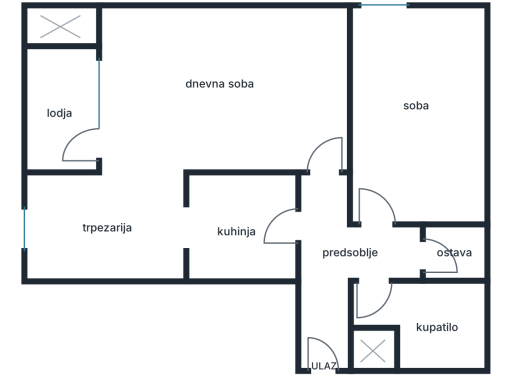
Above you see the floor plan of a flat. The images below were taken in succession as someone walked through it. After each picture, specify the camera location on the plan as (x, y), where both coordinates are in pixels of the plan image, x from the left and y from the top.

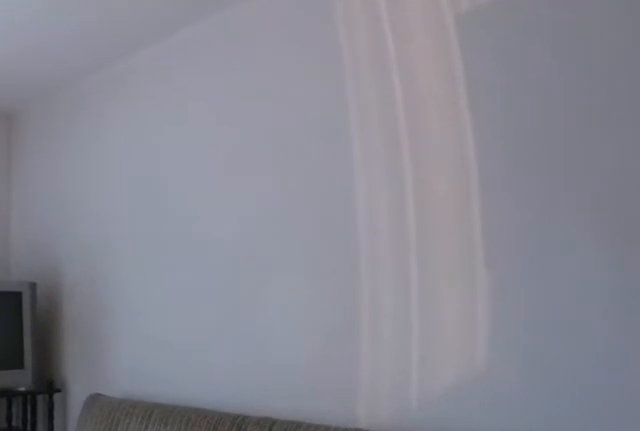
(386, 198)
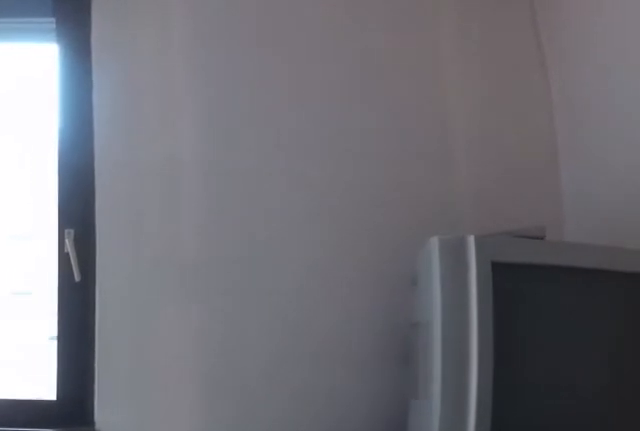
(386, 93)
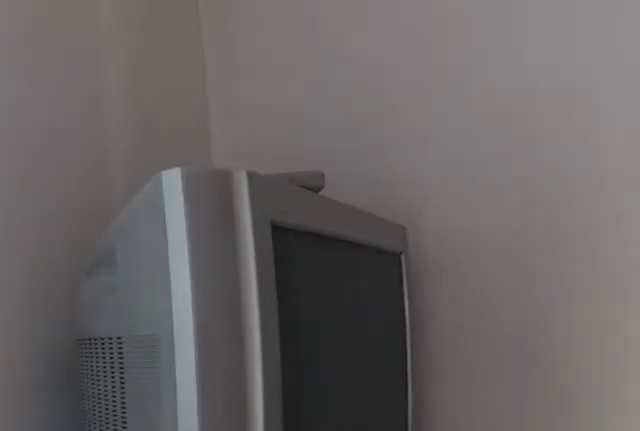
(381, 49)
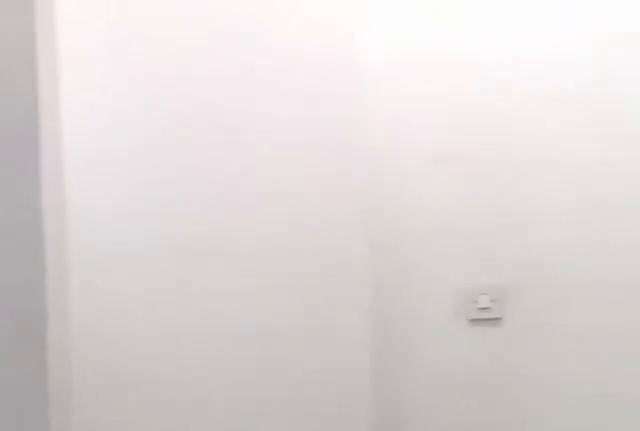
(393, 247)
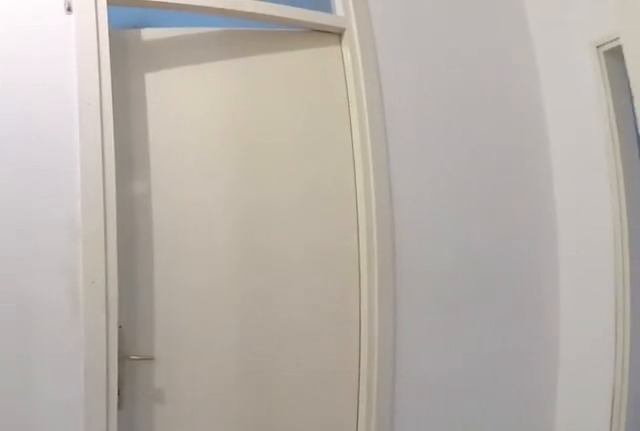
(399, 260)
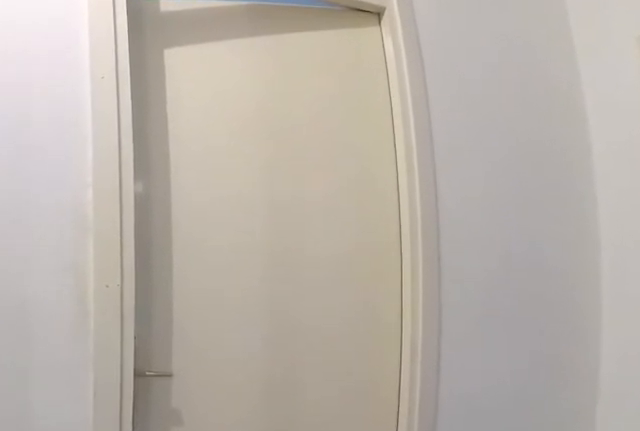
(370, 260)
